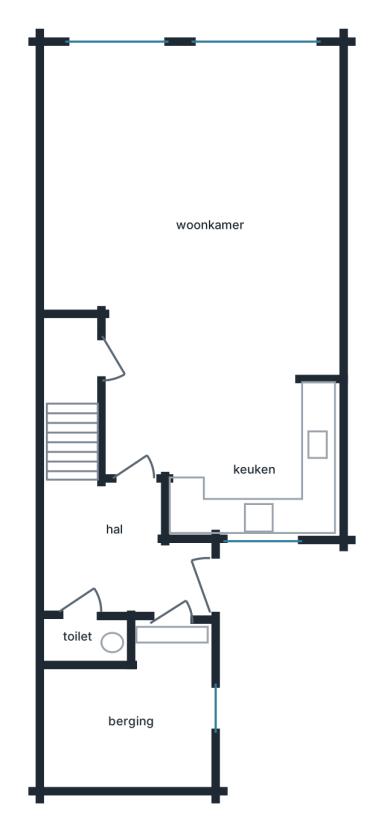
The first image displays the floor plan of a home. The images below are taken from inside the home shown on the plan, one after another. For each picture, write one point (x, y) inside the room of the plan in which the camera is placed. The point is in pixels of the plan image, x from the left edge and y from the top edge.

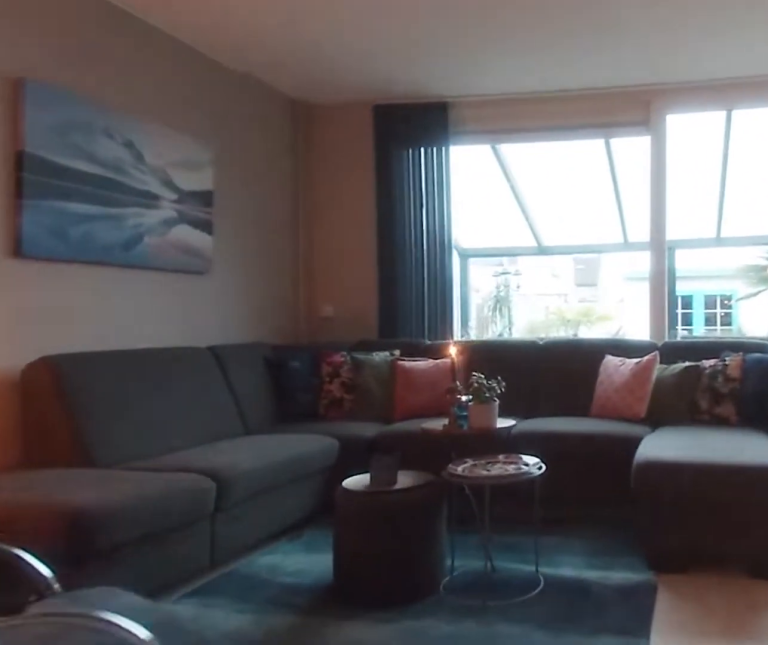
(136, 159)
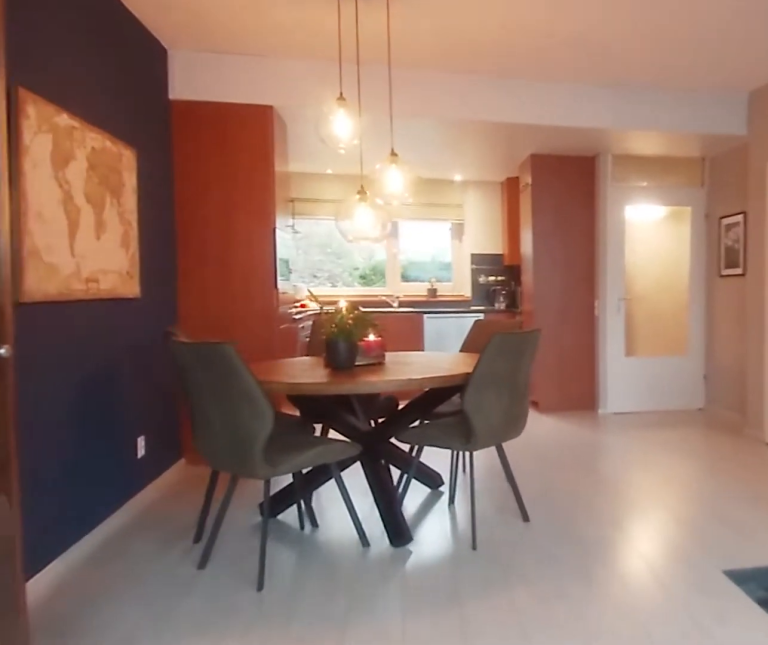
(136, 159)
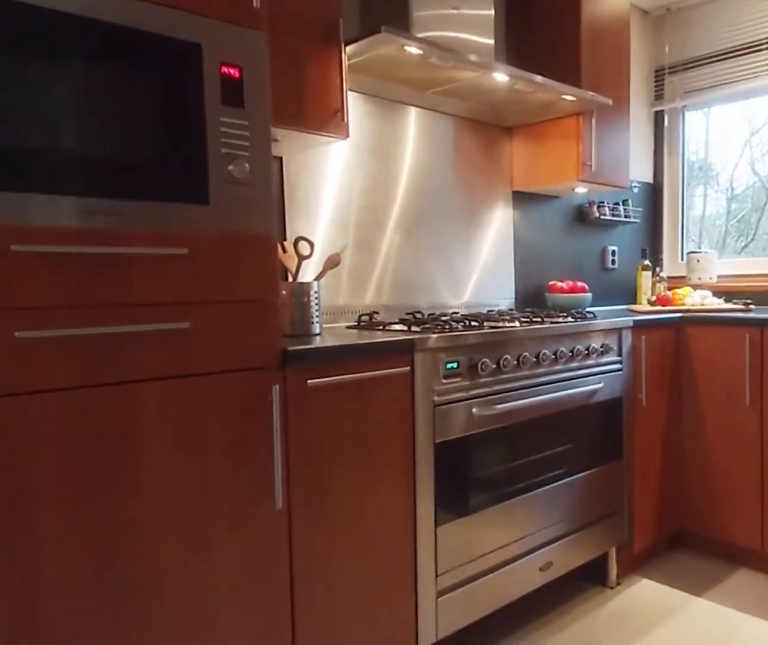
(256, 473)
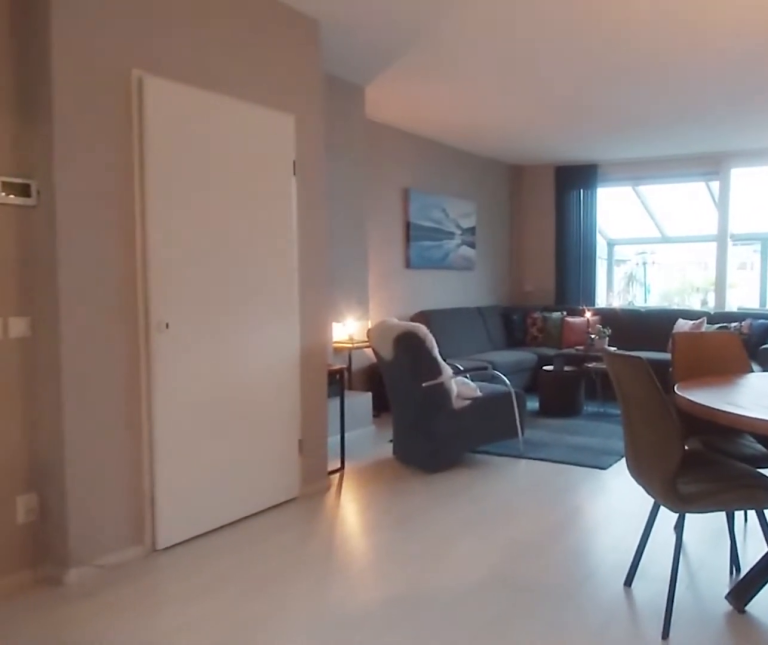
(133, 165)
